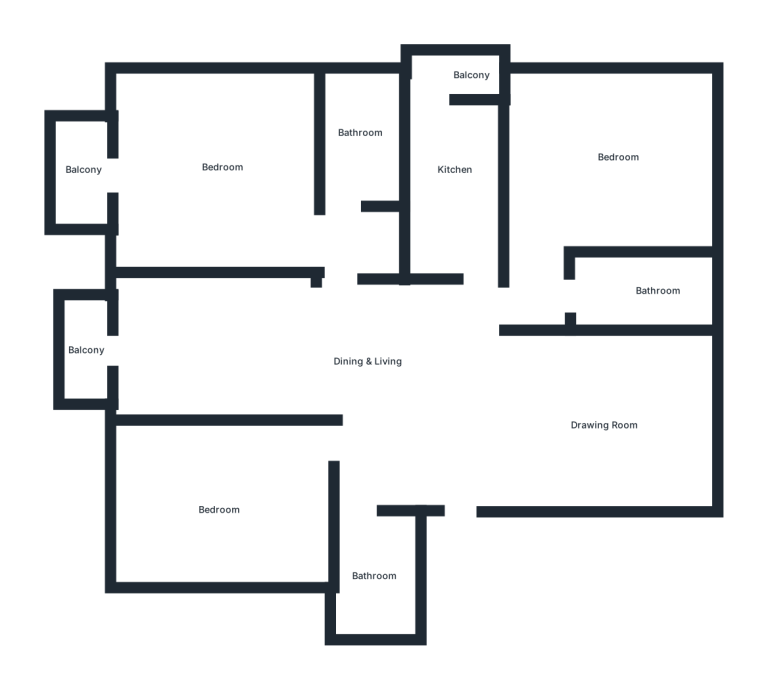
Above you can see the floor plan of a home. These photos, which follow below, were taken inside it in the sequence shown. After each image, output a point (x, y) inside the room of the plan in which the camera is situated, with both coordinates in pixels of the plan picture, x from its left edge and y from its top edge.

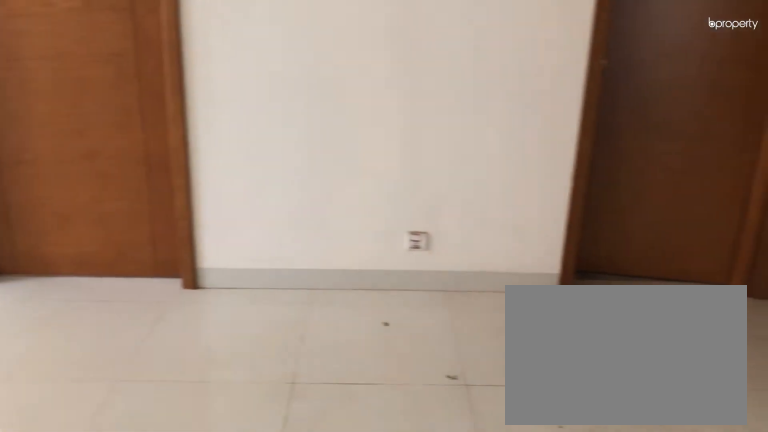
(411, 387)
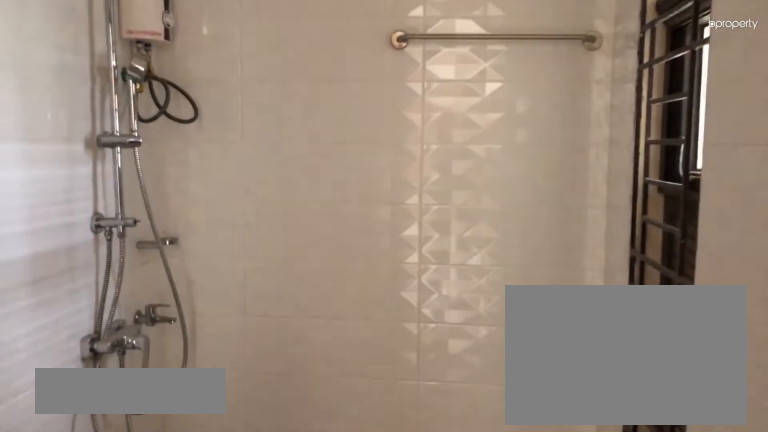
(371, 577)
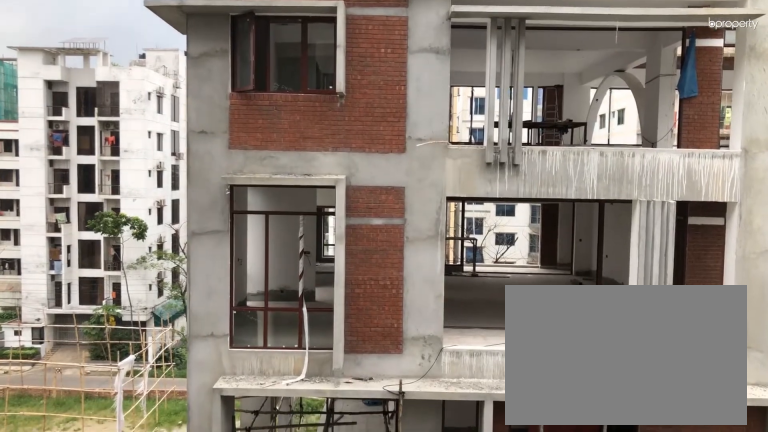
(83, 351)
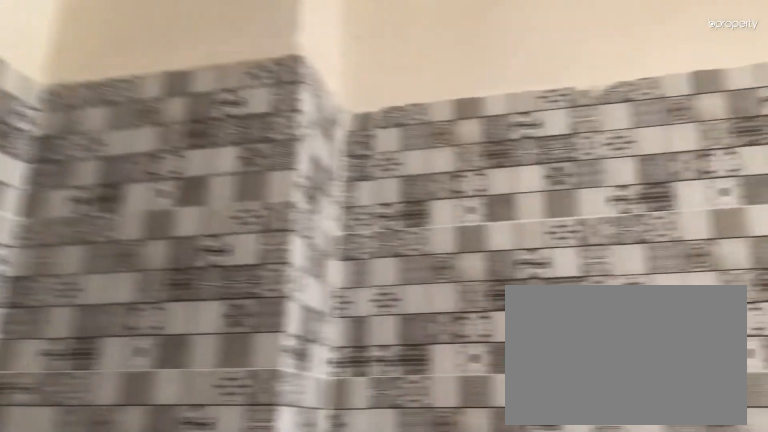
(452, 181)
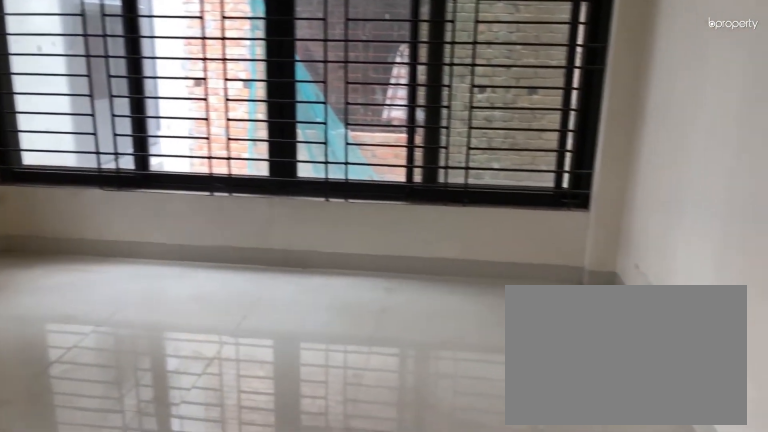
(613, 160)
